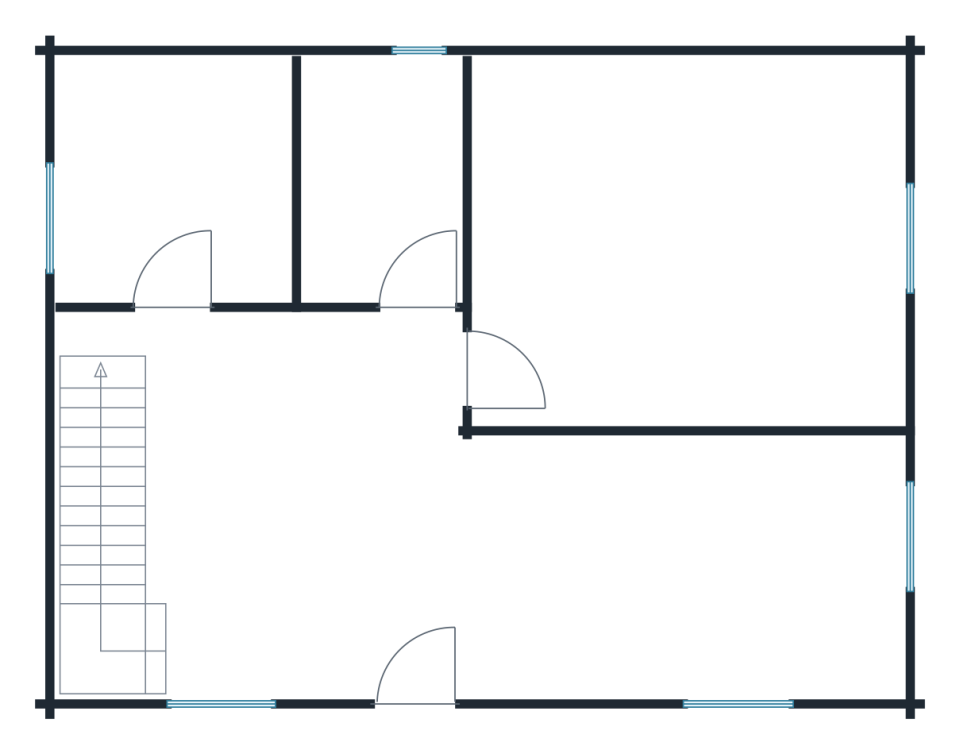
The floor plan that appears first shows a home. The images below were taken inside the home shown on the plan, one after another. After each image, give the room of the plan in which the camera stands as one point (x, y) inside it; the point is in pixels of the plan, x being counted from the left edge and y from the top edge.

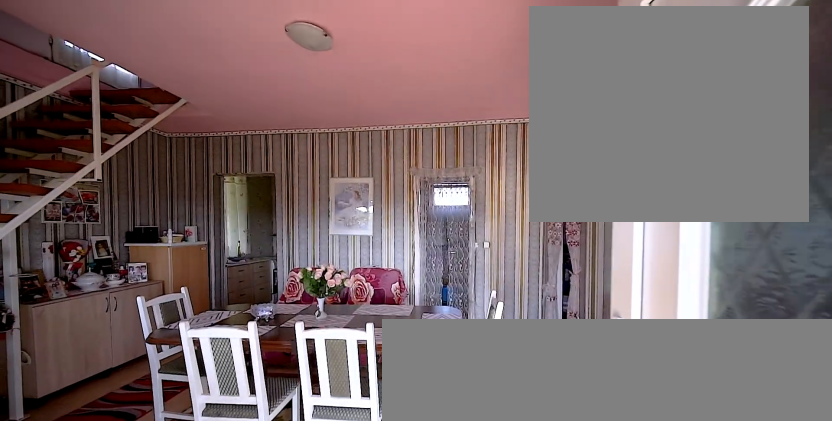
(407, 543)
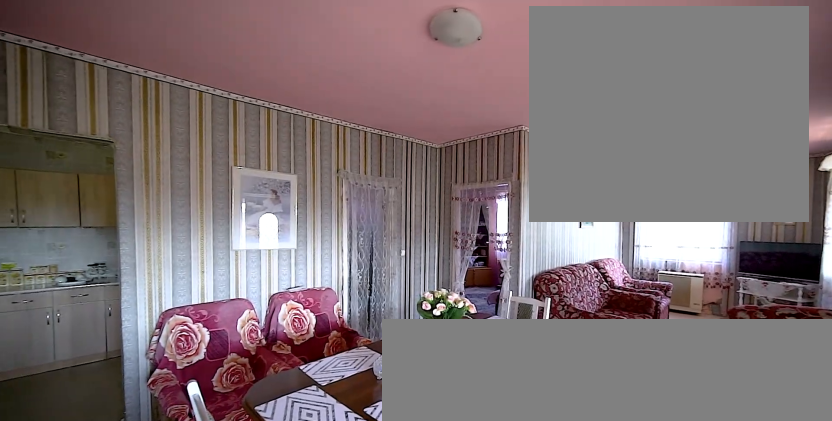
(409, 542)
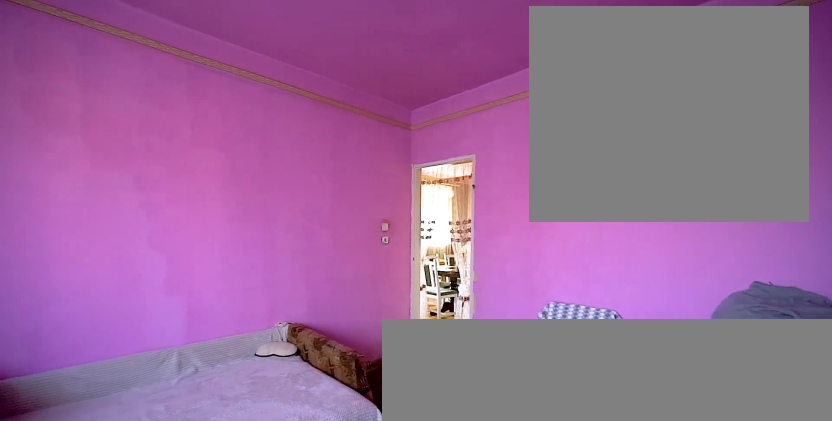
(695, 258)
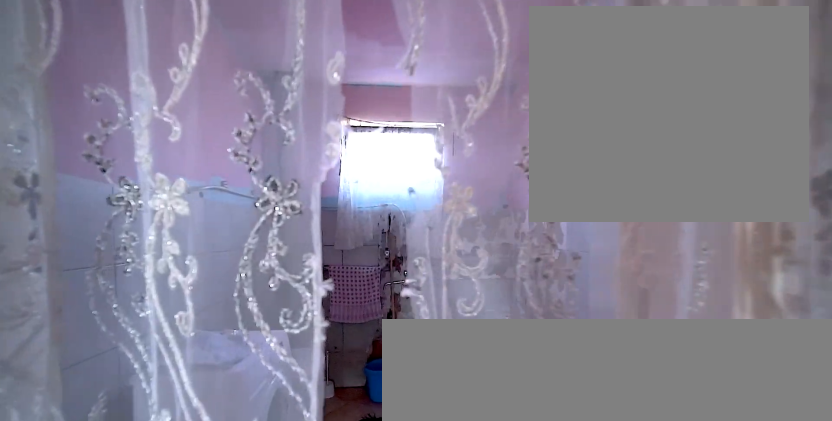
(382, 190)
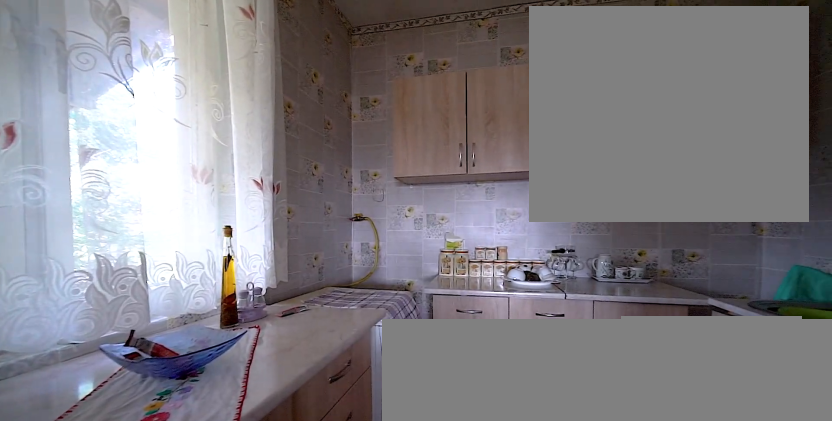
(184, 204)
